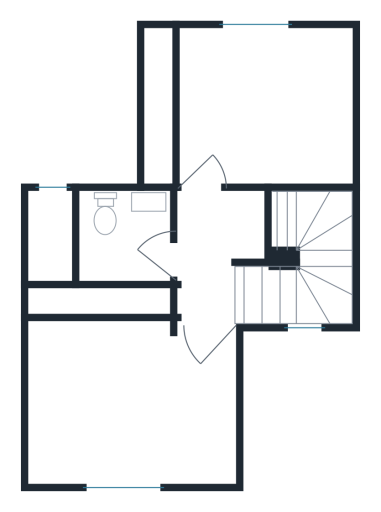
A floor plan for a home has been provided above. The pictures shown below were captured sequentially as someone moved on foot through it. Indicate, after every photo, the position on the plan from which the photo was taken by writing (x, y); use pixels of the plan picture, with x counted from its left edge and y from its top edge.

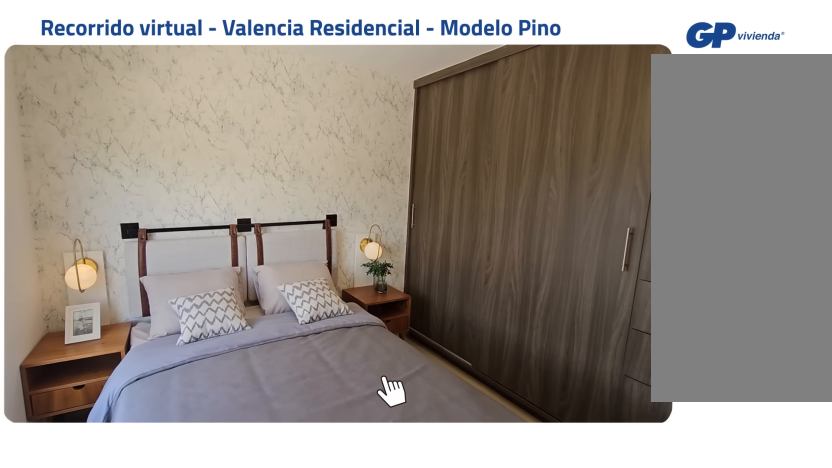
(197, 402)
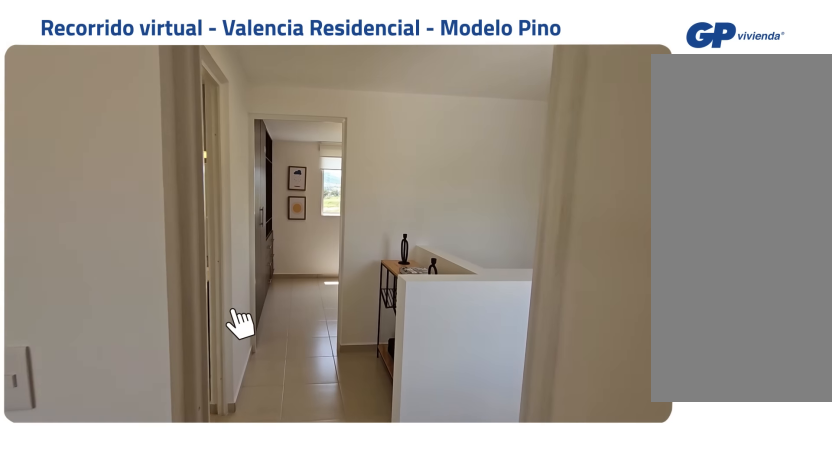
(198, 361)
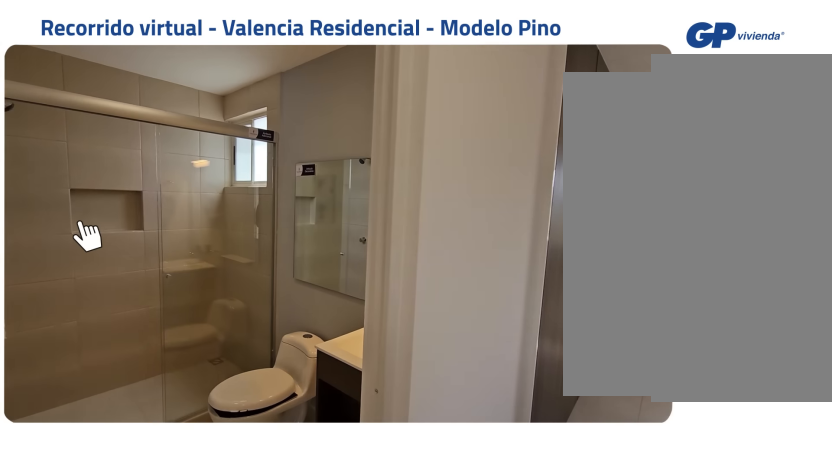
(177, 255)
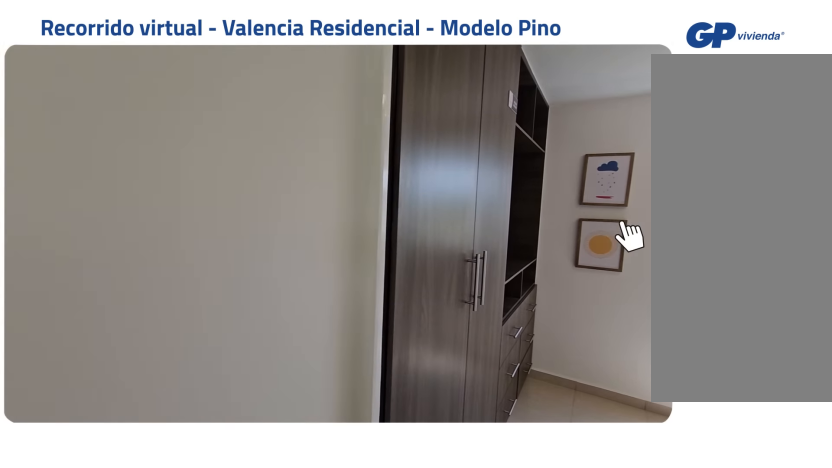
(200, 183)
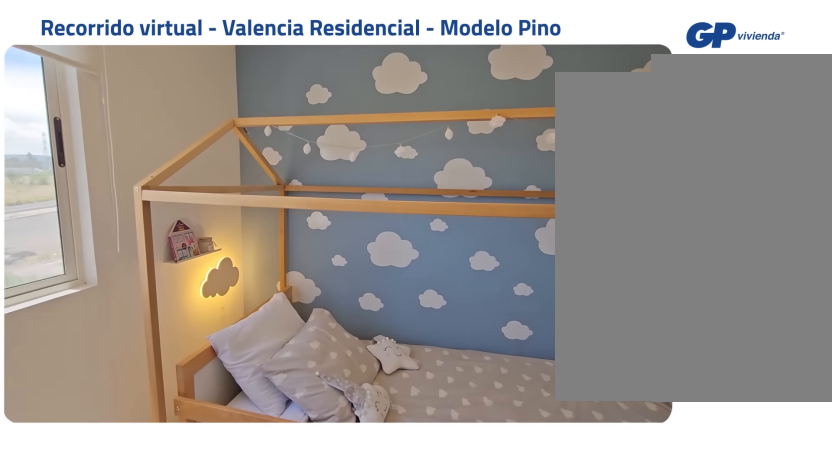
(202, 57)
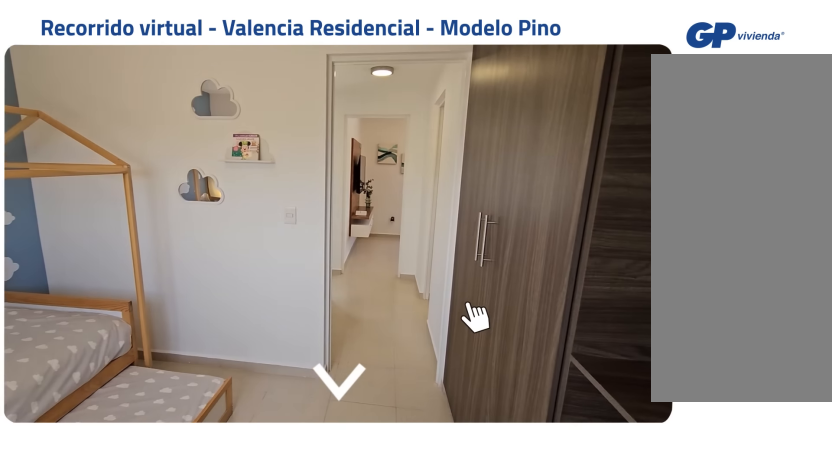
(201, 59)
